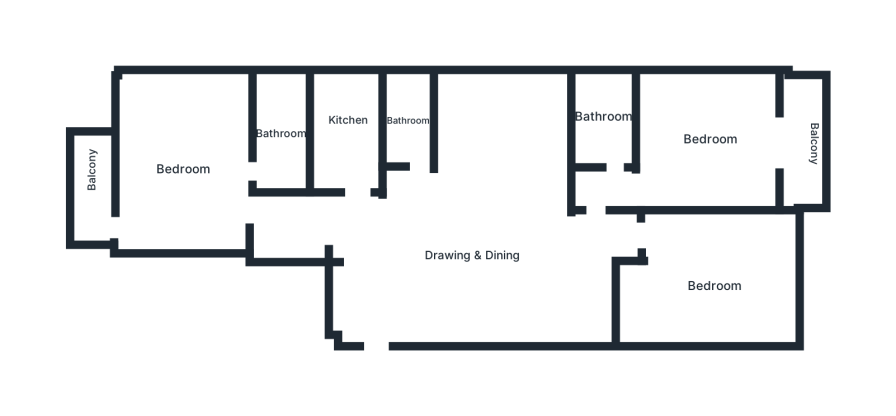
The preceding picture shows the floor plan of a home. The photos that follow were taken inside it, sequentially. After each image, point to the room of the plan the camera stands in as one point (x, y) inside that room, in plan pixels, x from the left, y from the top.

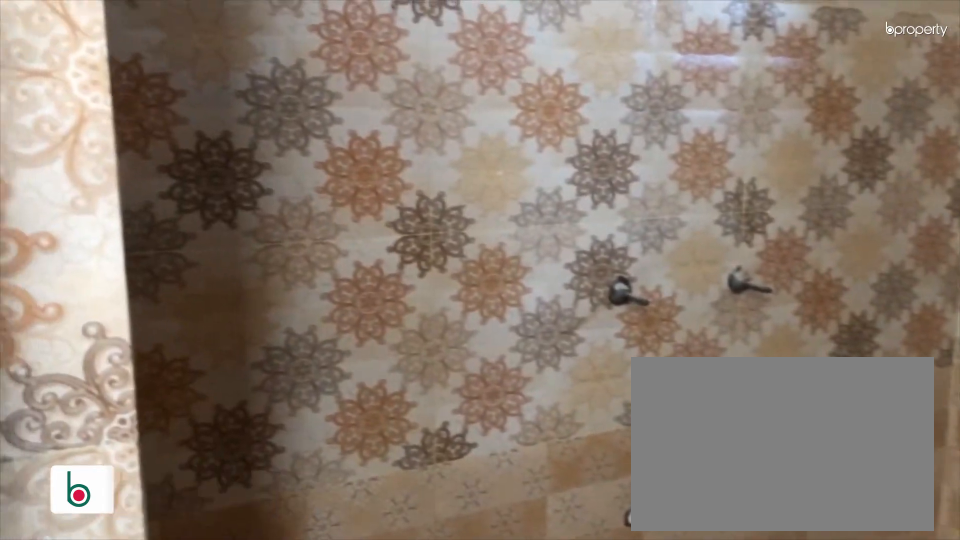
(604, 121)
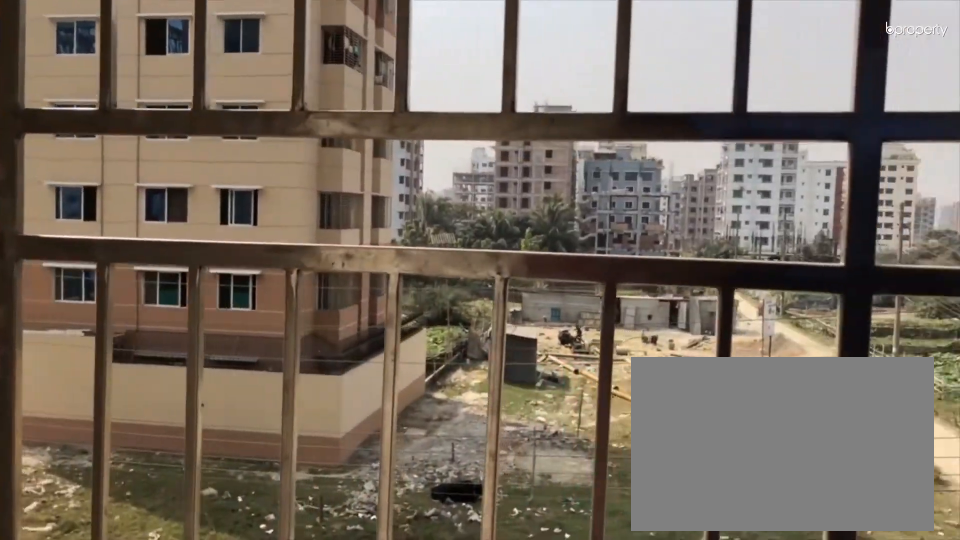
(803, 138)
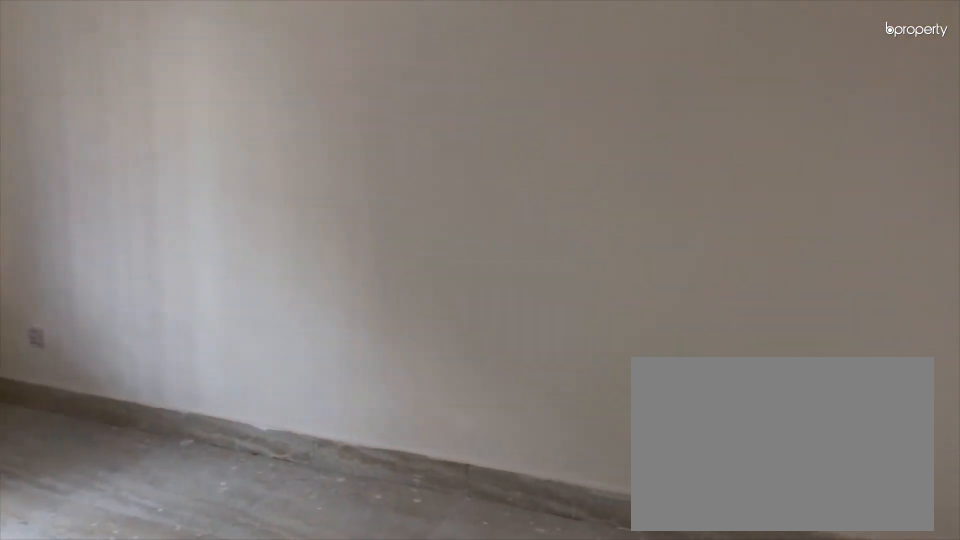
(700, 281)
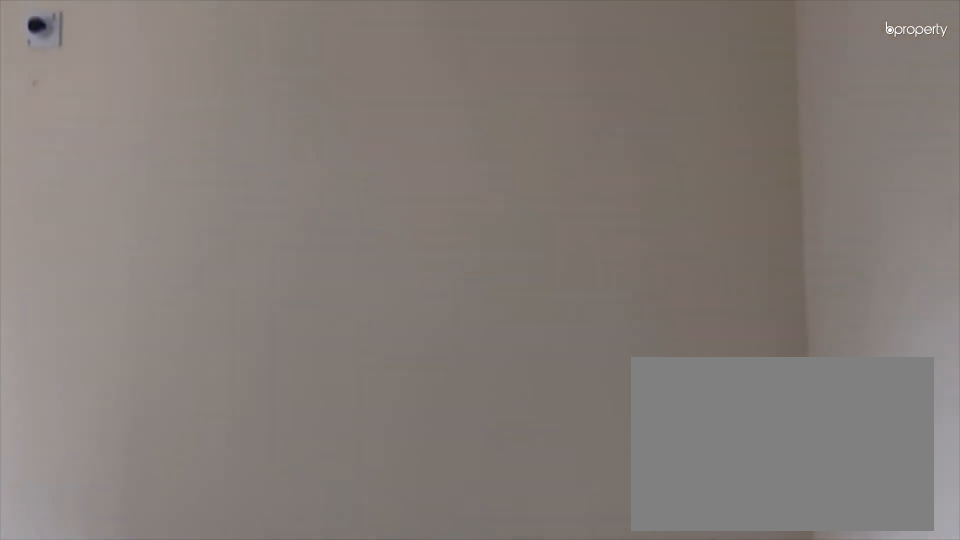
(700, 281)
